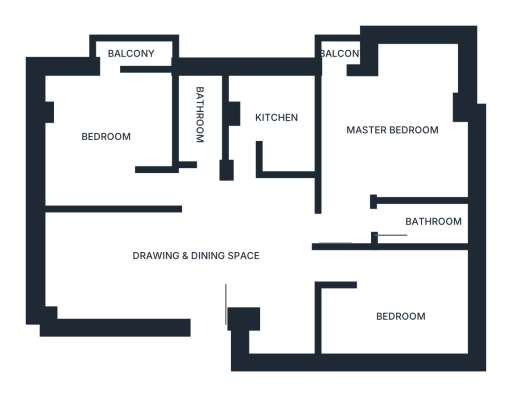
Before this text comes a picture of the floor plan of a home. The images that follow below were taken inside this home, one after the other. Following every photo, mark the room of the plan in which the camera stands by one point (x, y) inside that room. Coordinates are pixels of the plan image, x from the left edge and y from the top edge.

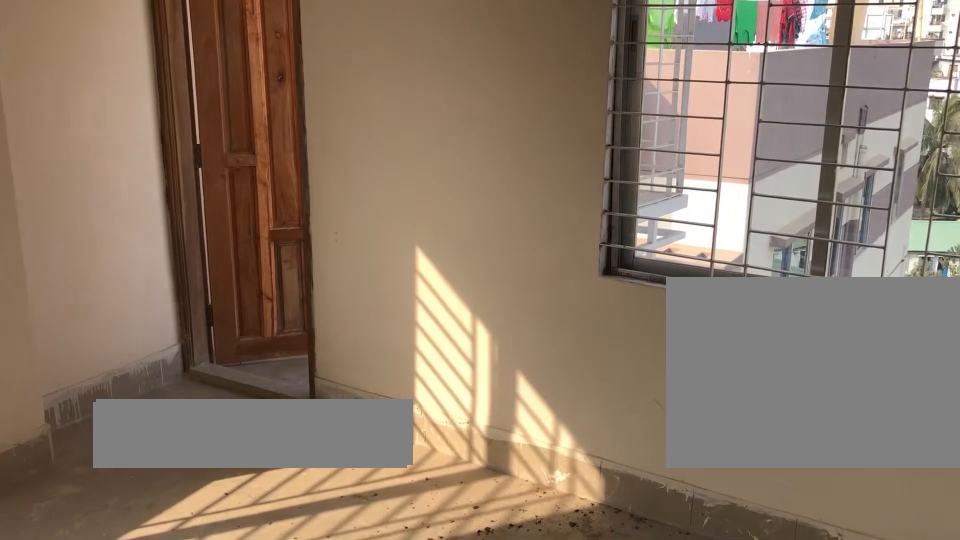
(126, 113)
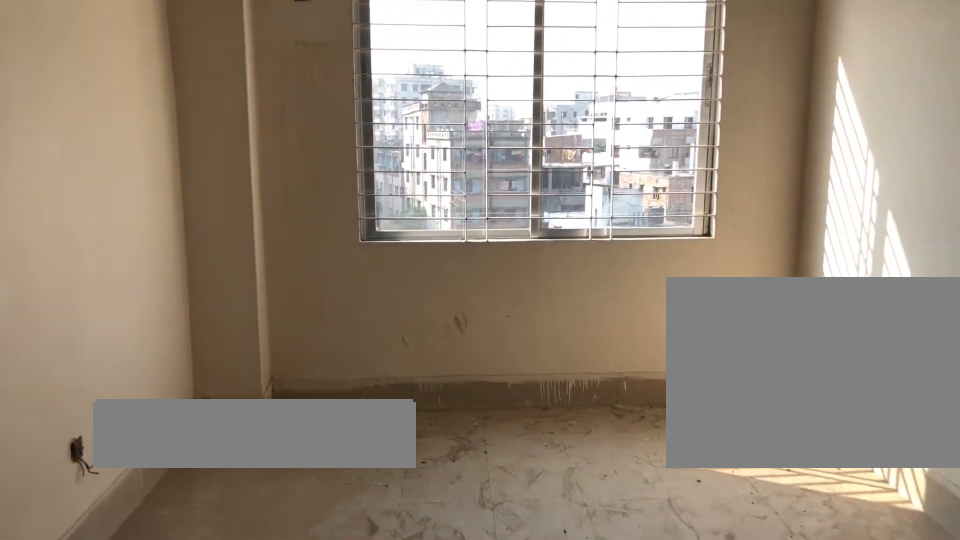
(405, 304)
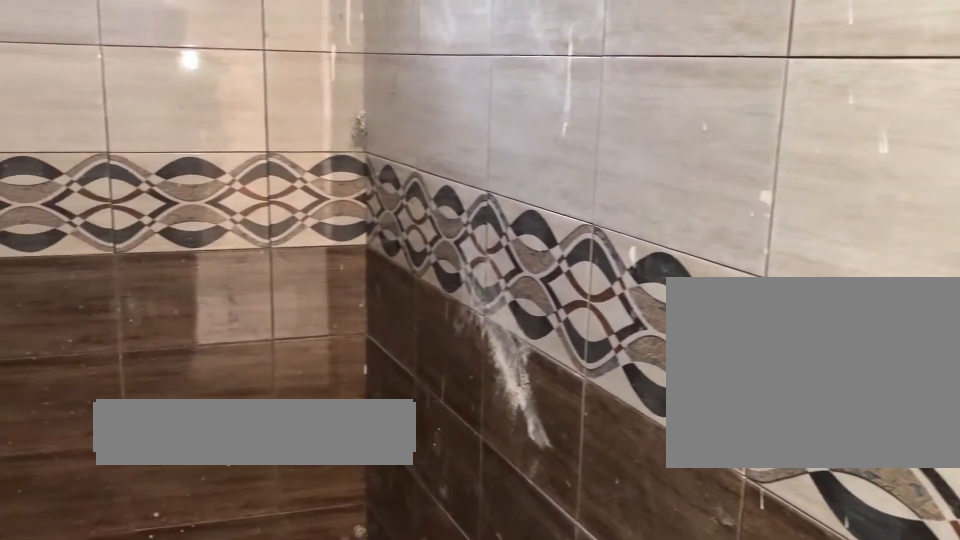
(203, 122)
